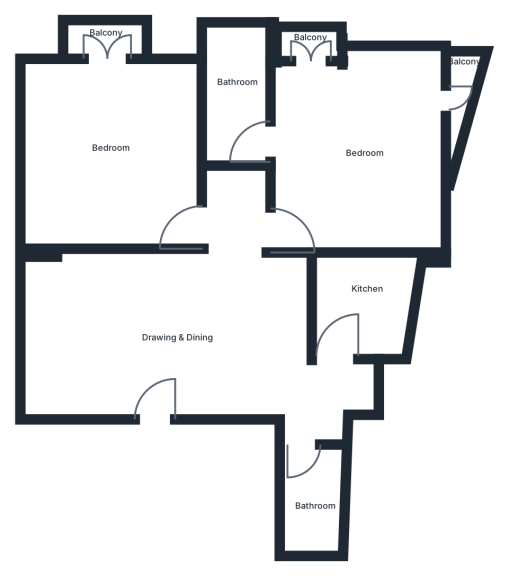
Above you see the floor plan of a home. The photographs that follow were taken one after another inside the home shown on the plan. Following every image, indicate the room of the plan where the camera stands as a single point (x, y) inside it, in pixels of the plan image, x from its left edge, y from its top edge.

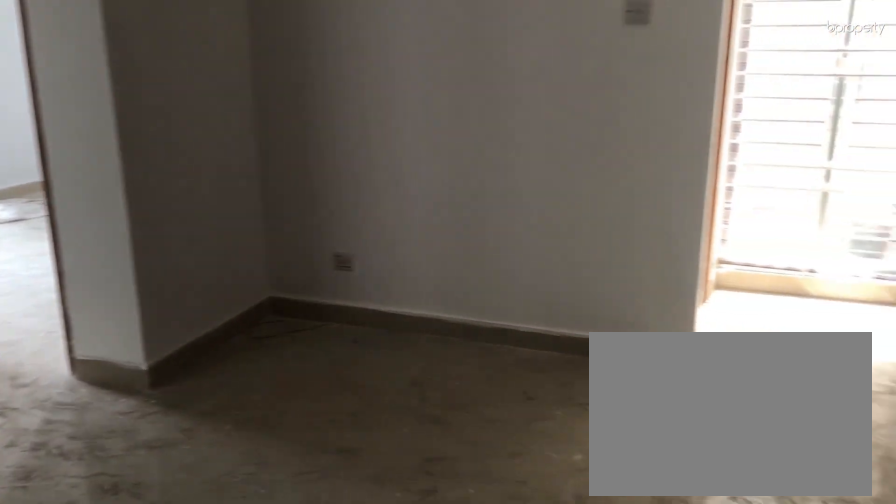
(216, 334)
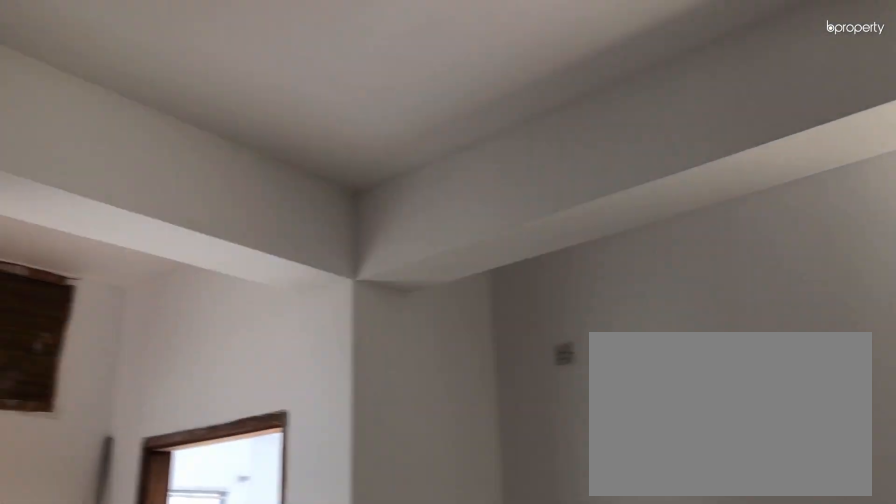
(216, 334)
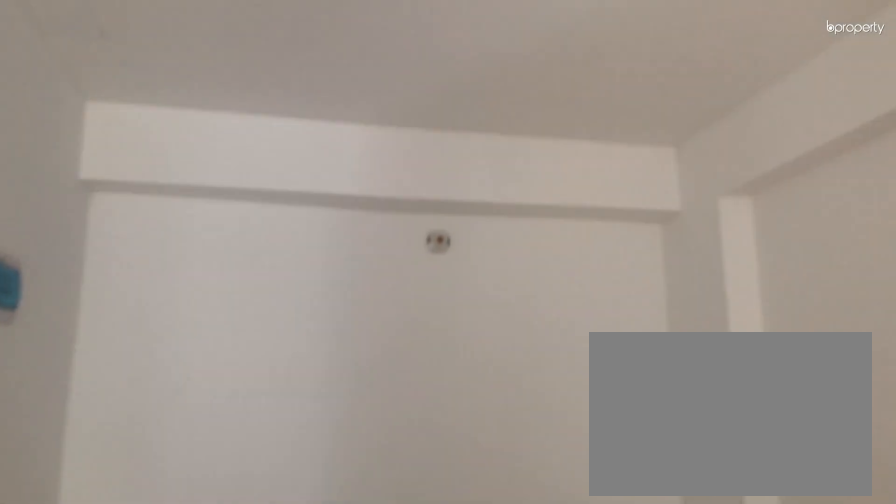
(103, 337)
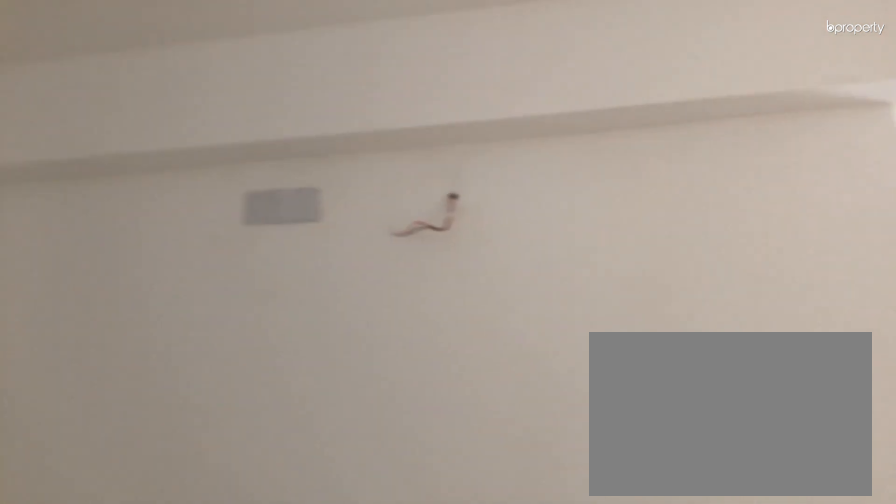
(103, 337)
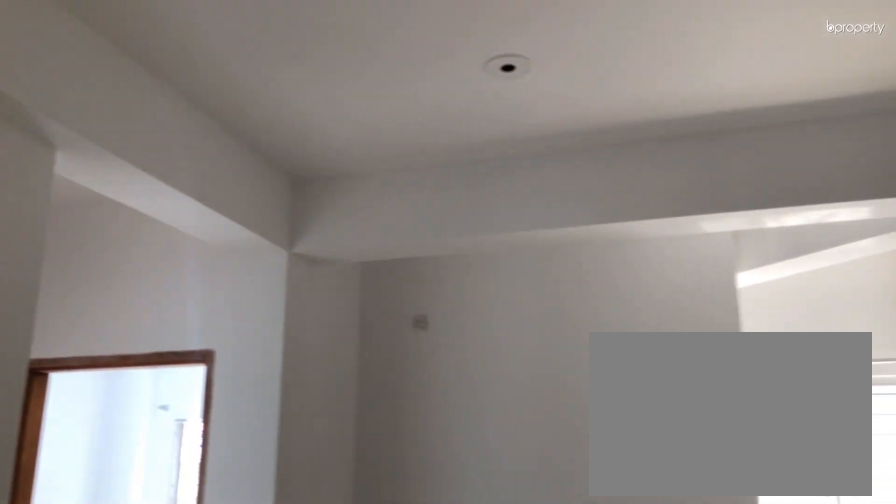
(181, 331)
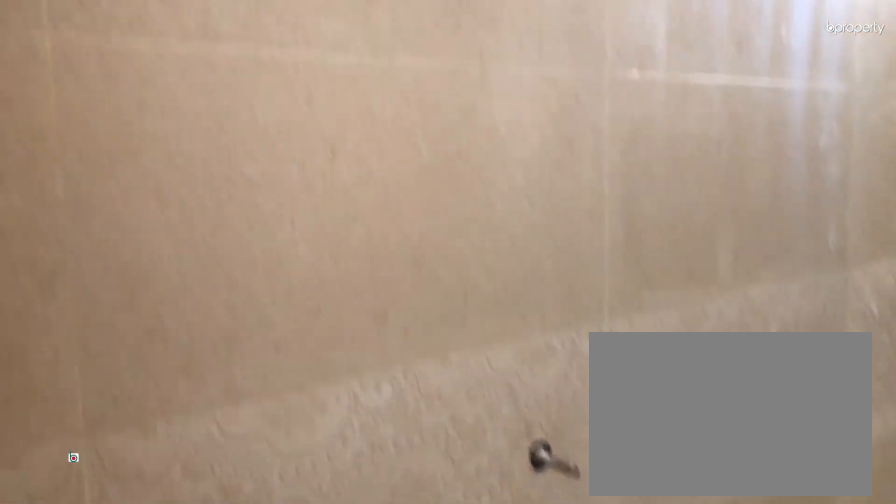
(309, 490)
